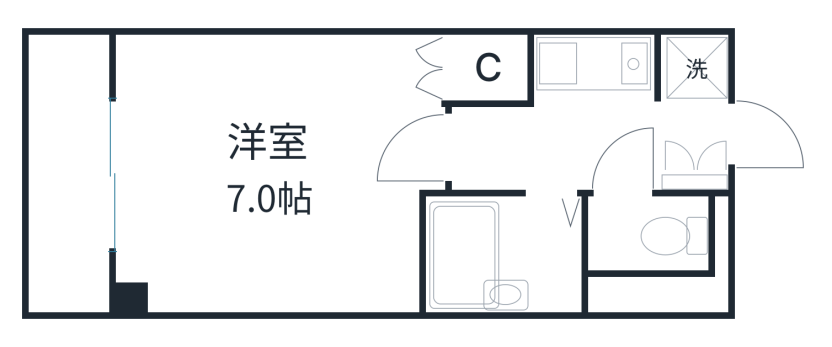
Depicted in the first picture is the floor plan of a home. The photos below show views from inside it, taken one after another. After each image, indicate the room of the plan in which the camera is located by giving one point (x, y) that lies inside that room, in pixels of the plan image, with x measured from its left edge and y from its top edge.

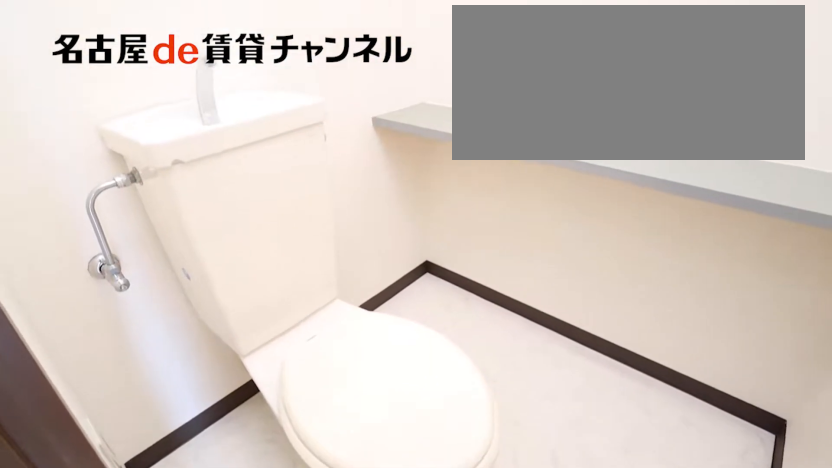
(647, 236)
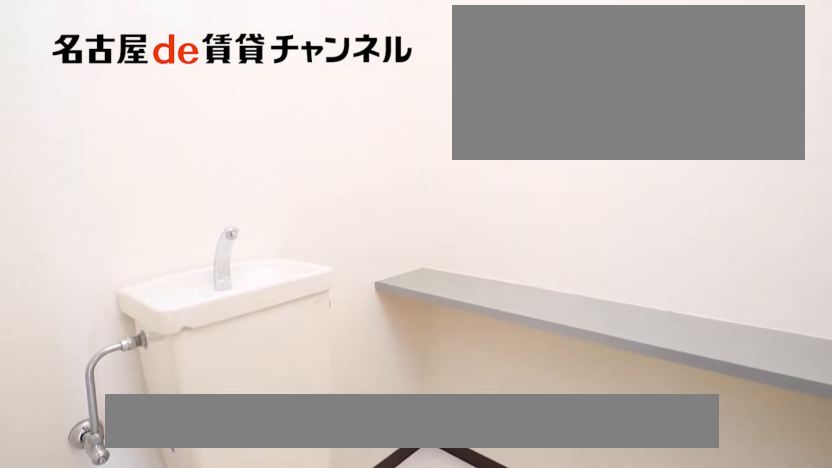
(647, 236)
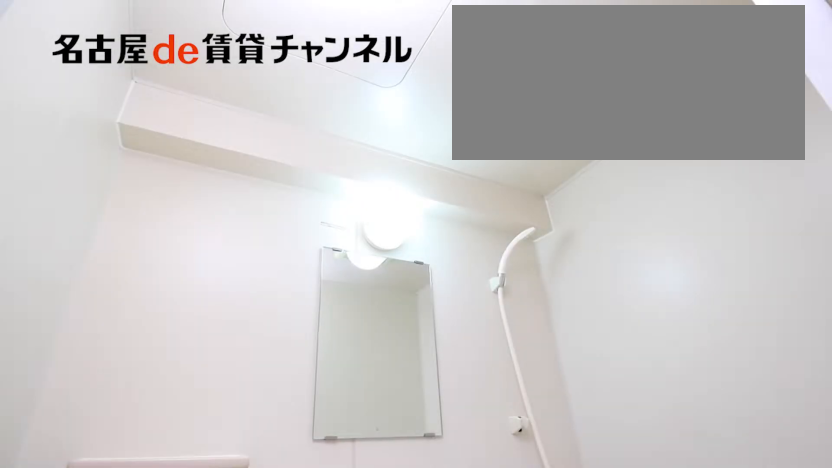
(513, 255)
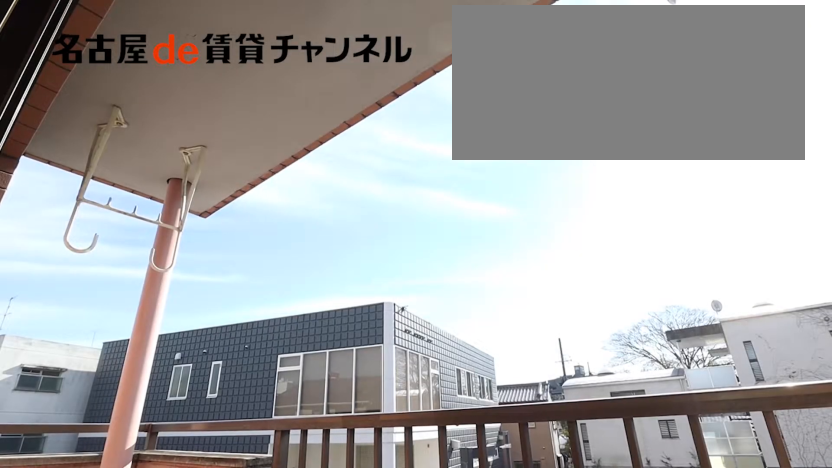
(68, 174)
